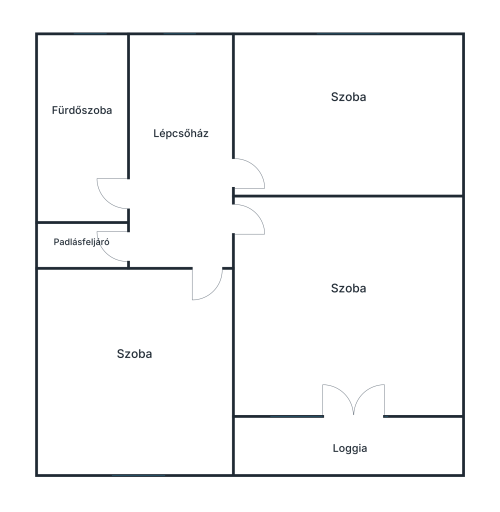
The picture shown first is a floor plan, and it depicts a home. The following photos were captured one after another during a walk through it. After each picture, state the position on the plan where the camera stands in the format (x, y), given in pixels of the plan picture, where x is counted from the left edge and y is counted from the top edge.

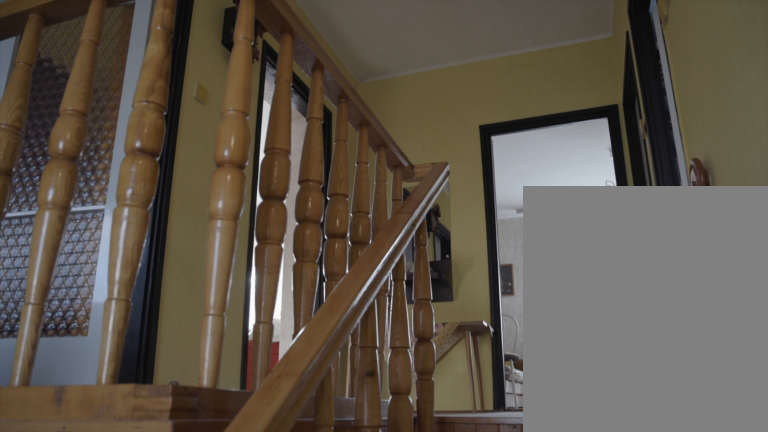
(163, 93)
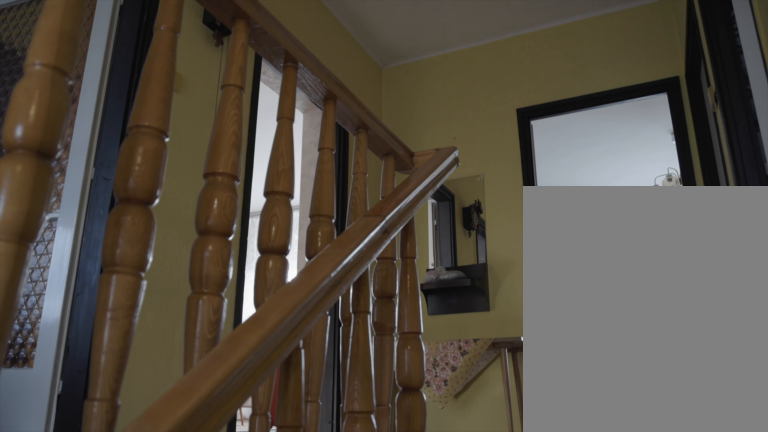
(162, 139)
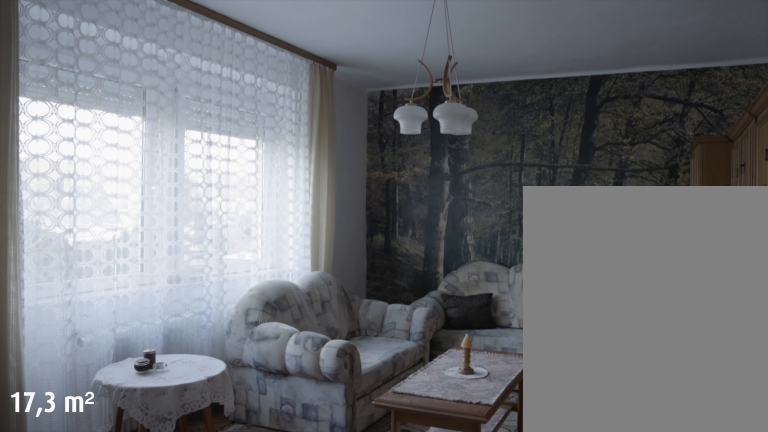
(261, 158)
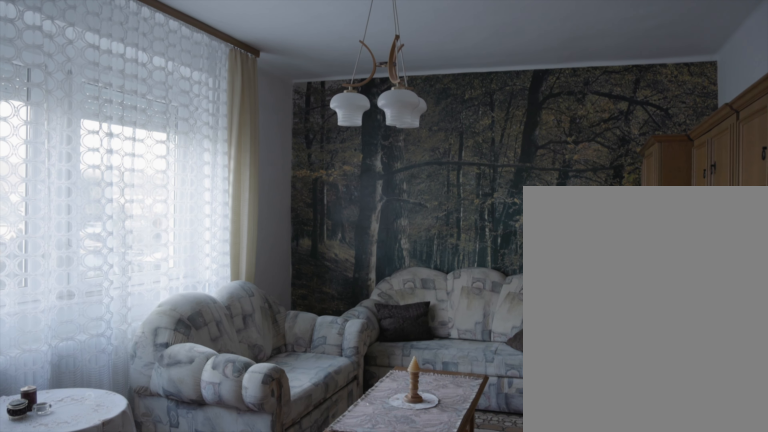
(311, 140)
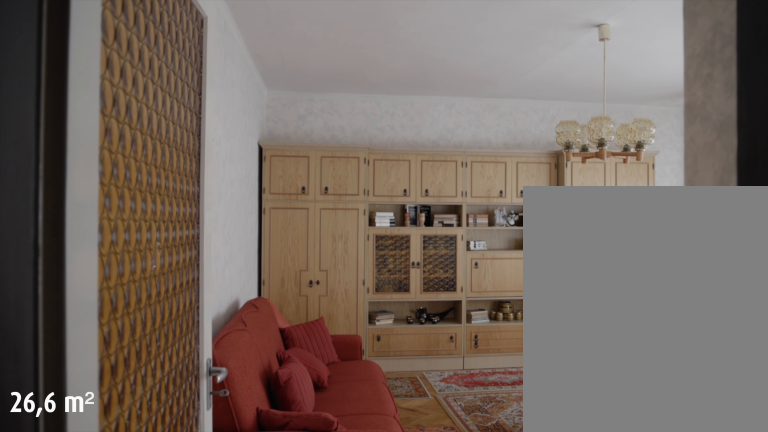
(222, 220)
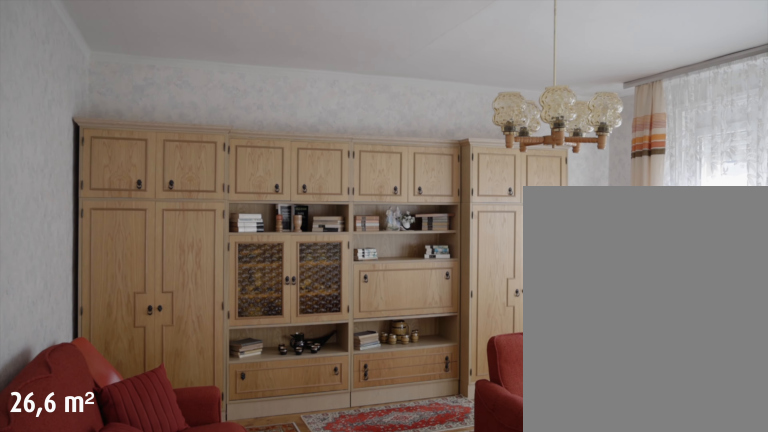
(264, 221)
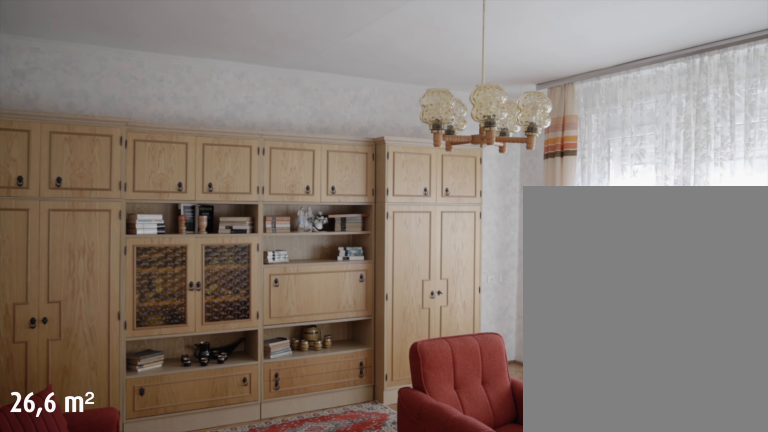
(278, 221)
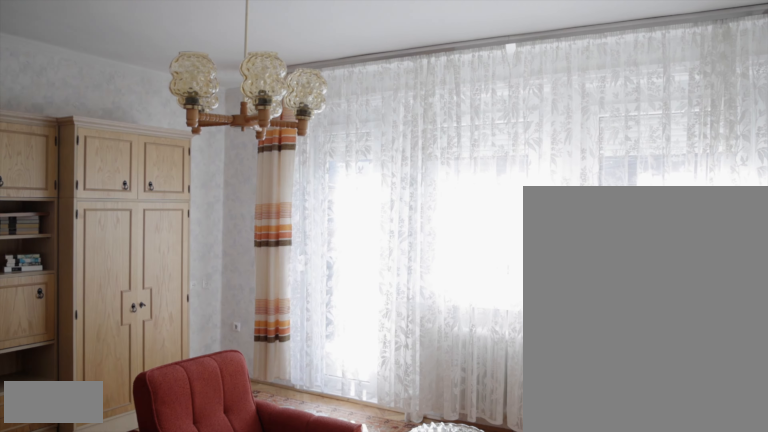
(327, 221)
